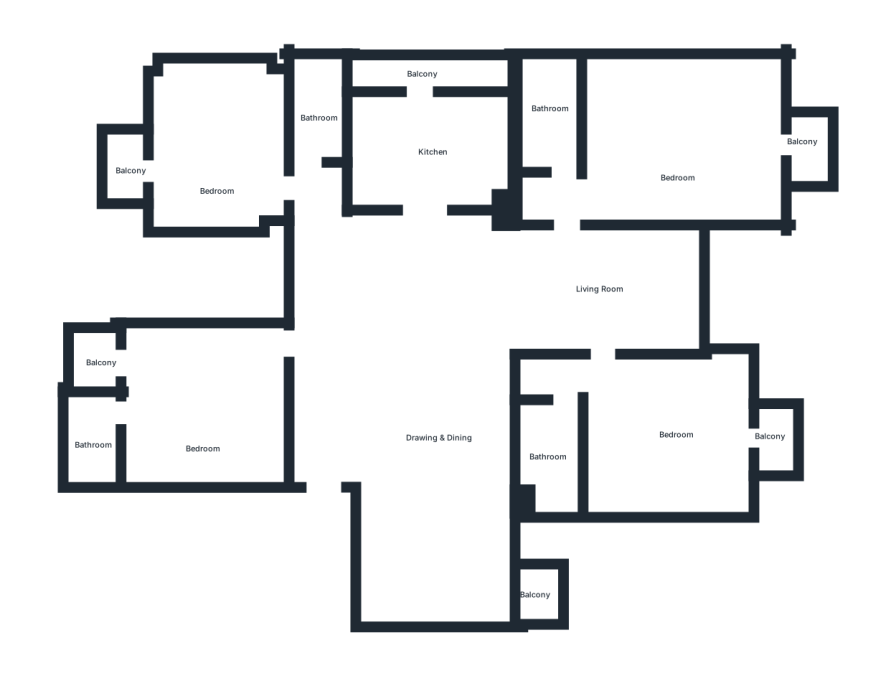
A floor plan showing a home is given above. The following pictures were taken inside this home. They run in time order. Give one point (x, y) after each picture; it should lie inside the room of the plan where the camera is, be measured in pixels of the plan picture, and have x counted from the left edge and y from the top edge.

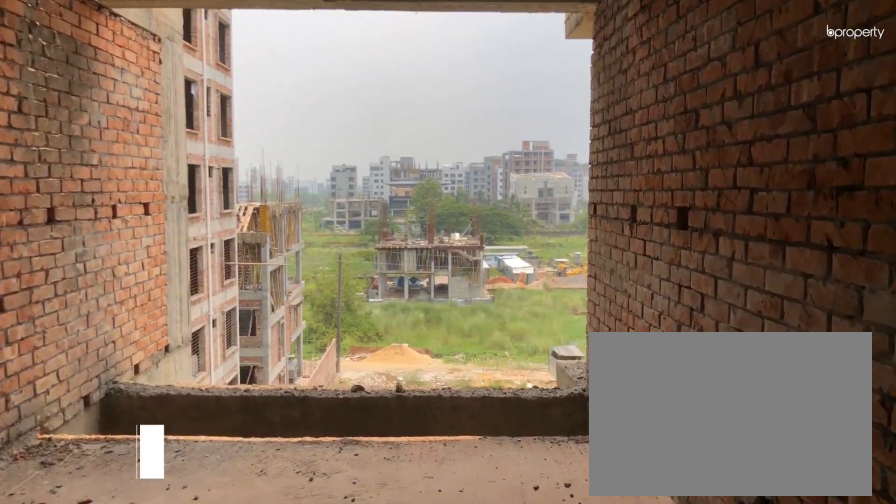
(619, 289)
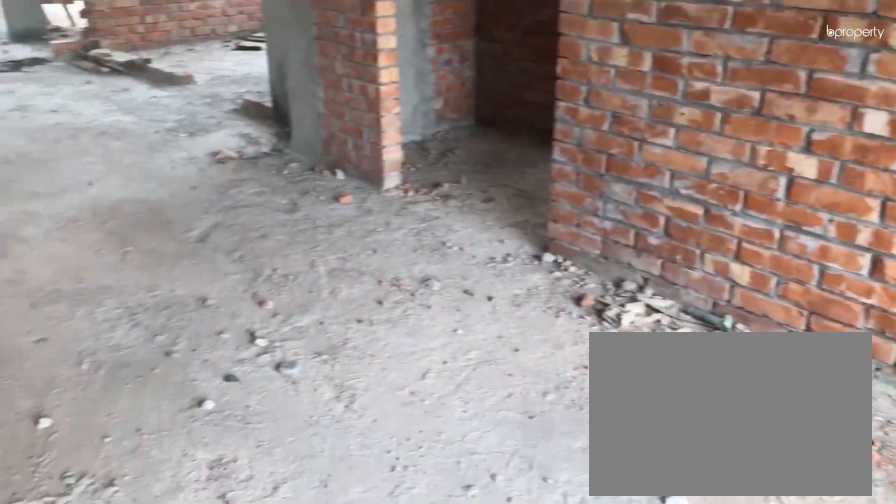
(619, 289)
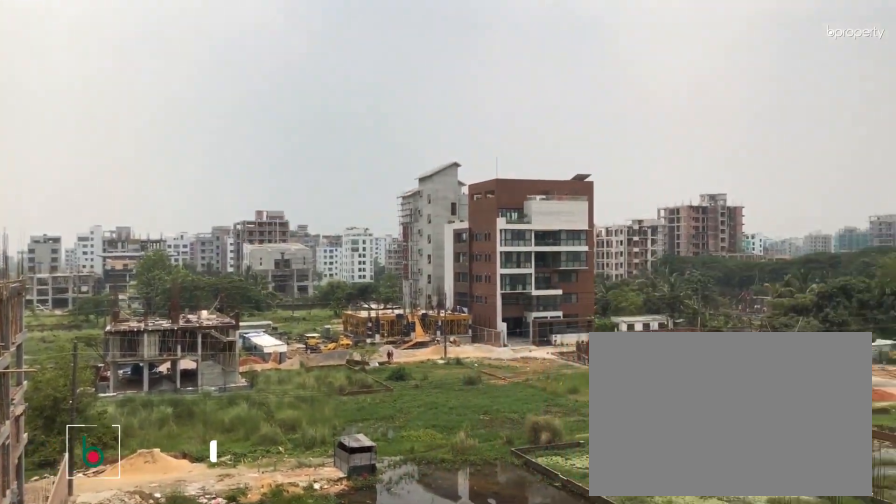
(810, 143)
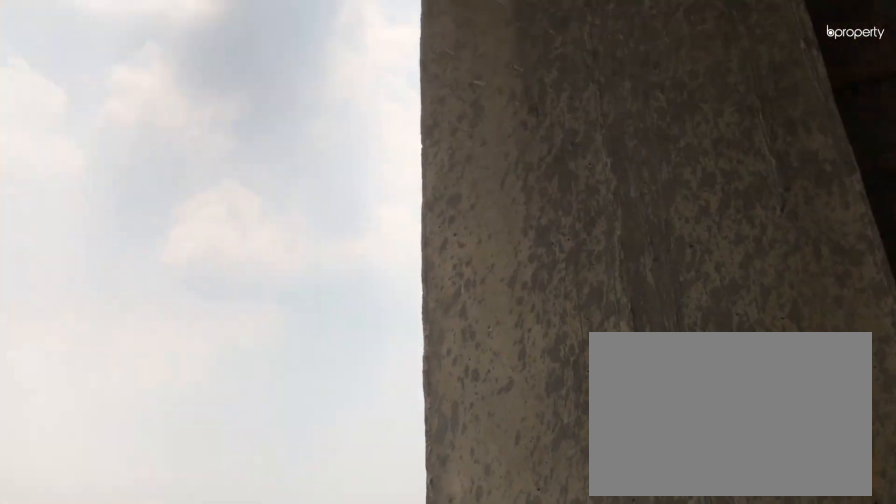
(803, 143)
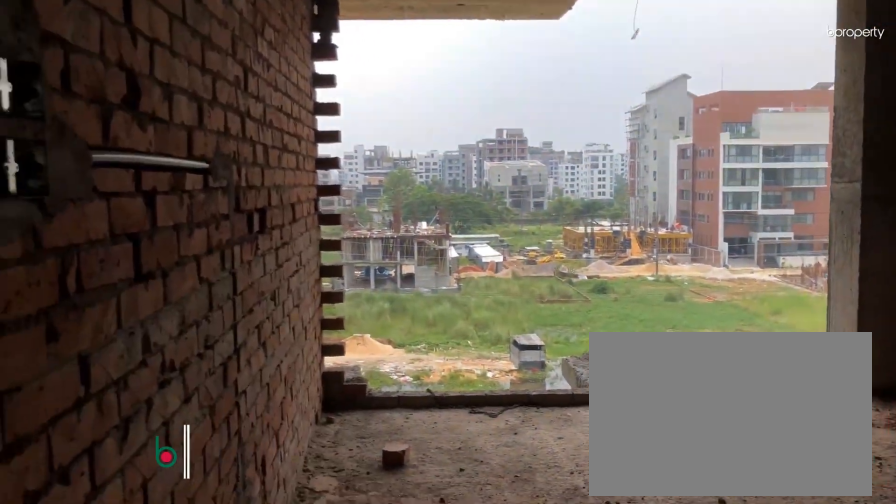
(663, 433)
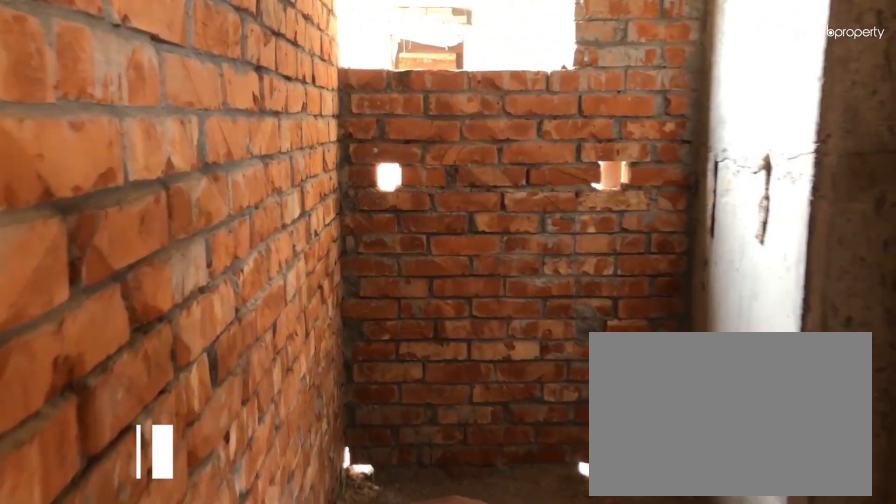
(547, 469)
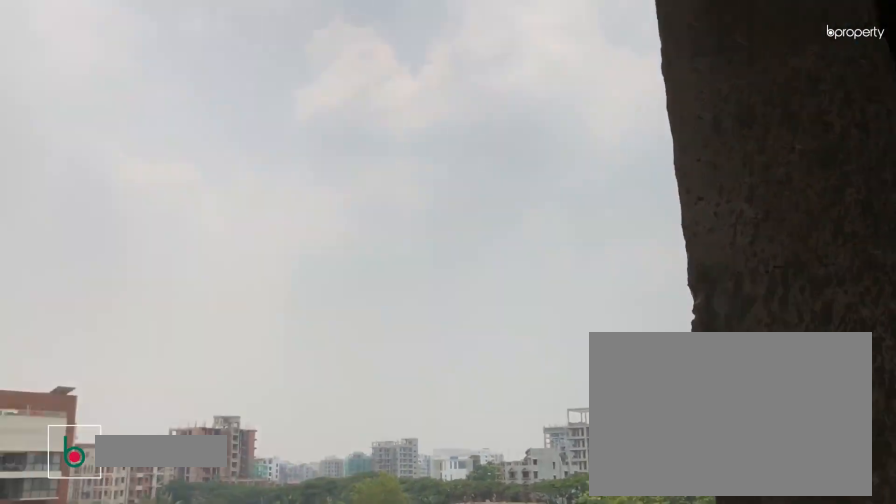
(772, 440)
